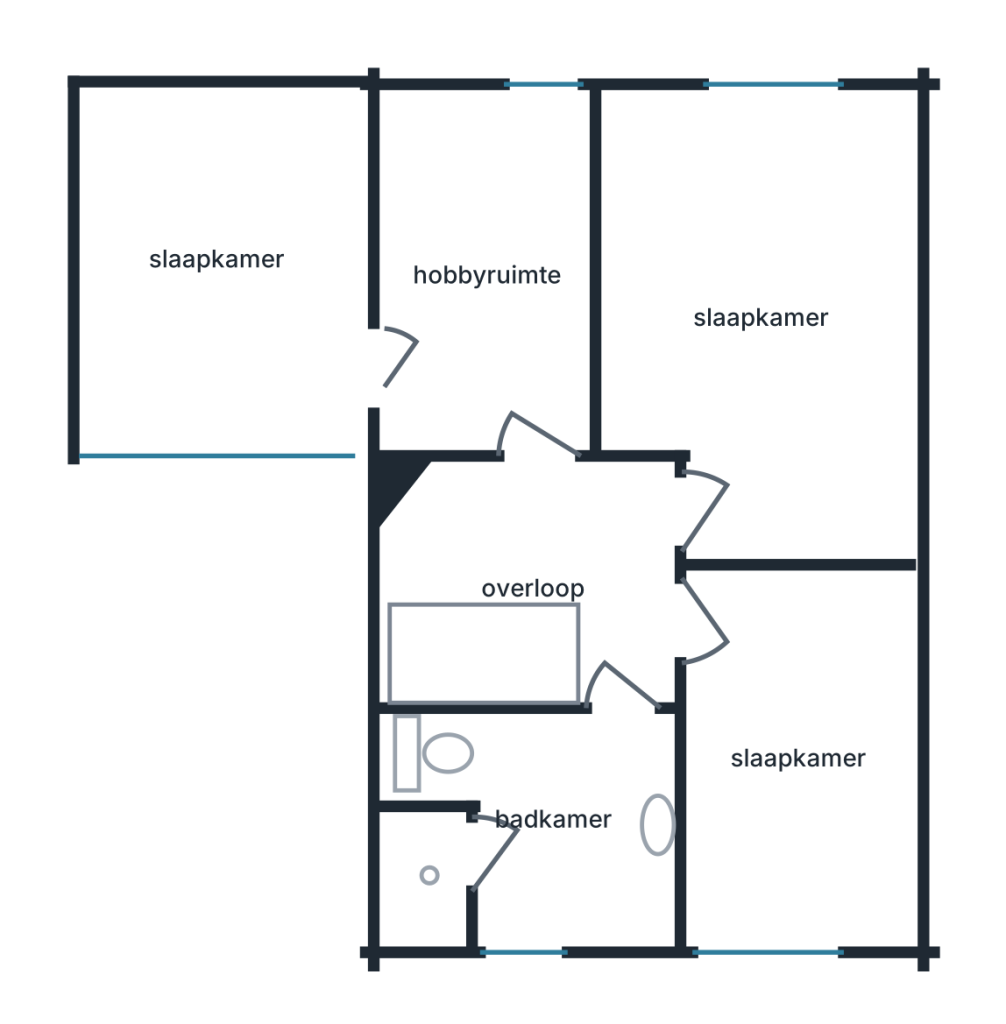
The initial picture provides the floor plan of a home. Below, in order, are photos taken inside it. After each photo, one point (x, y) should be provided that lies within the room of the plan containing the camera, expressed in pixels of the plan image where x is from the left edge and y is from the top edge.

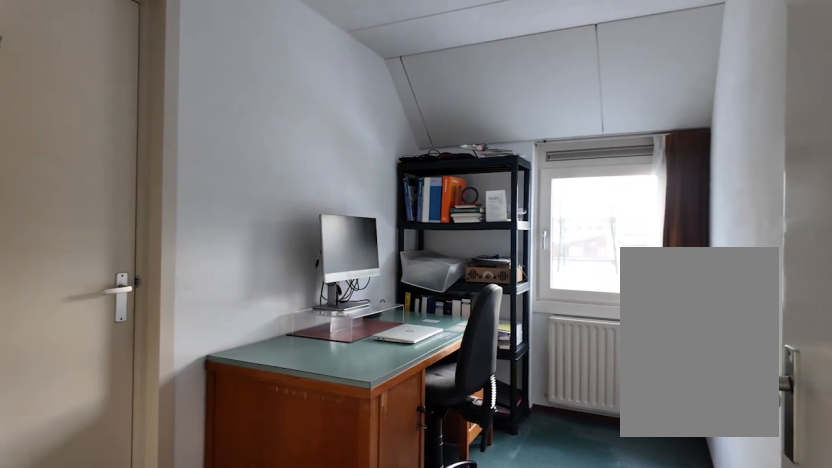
(485, 273)
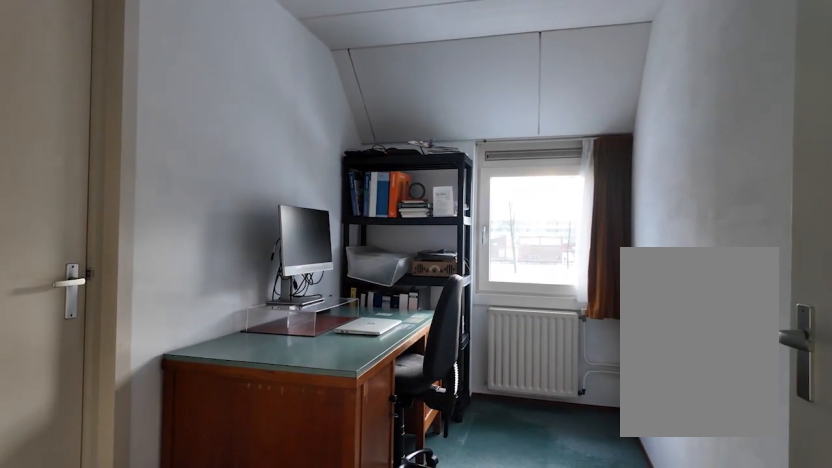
(485, 273)
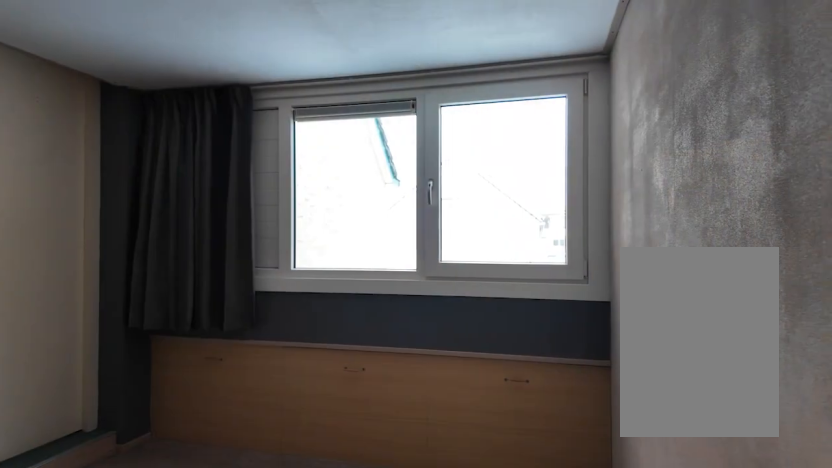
(222, 264)
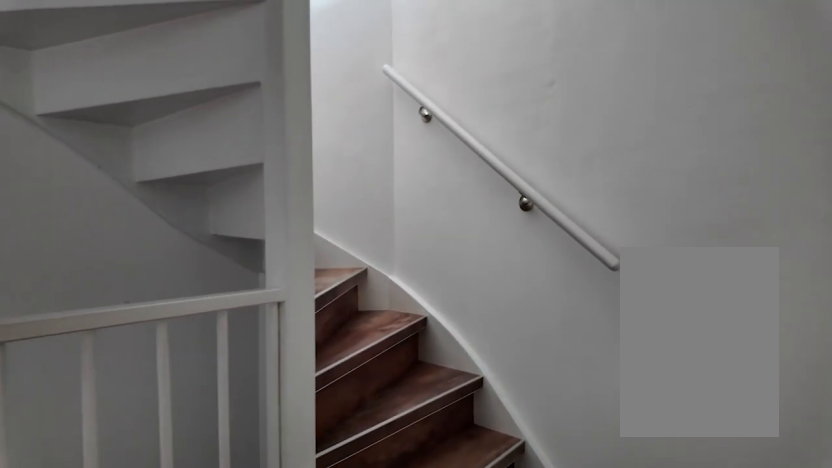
(551, 561)
